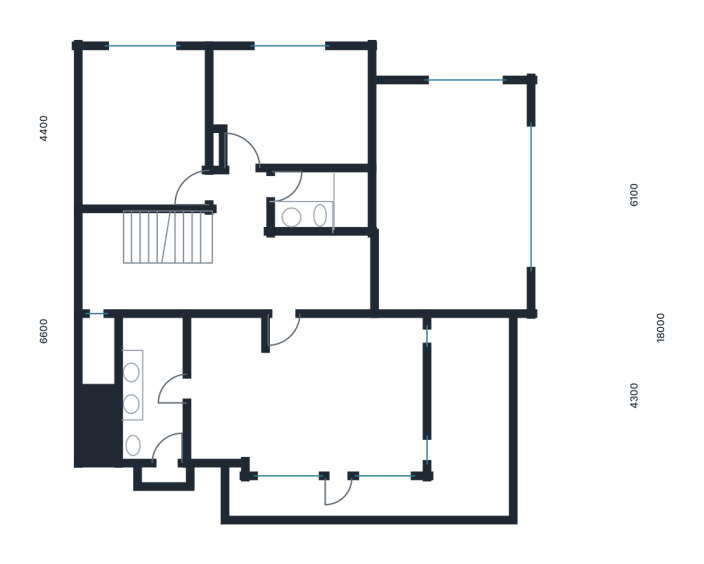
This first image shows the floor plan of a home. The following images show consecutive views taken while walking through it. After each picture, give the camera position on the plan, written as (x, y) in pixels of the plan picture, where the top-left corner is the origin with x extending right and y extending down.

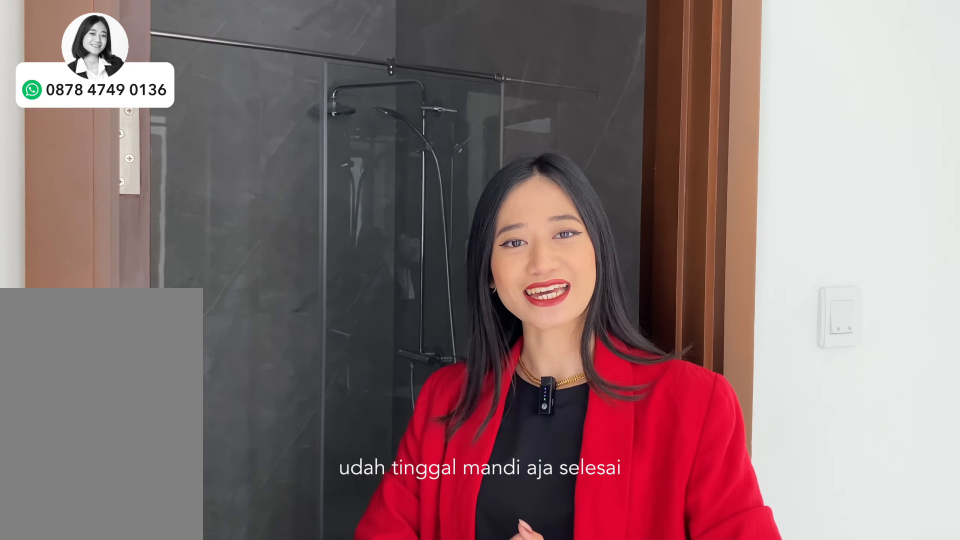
(334, 206)
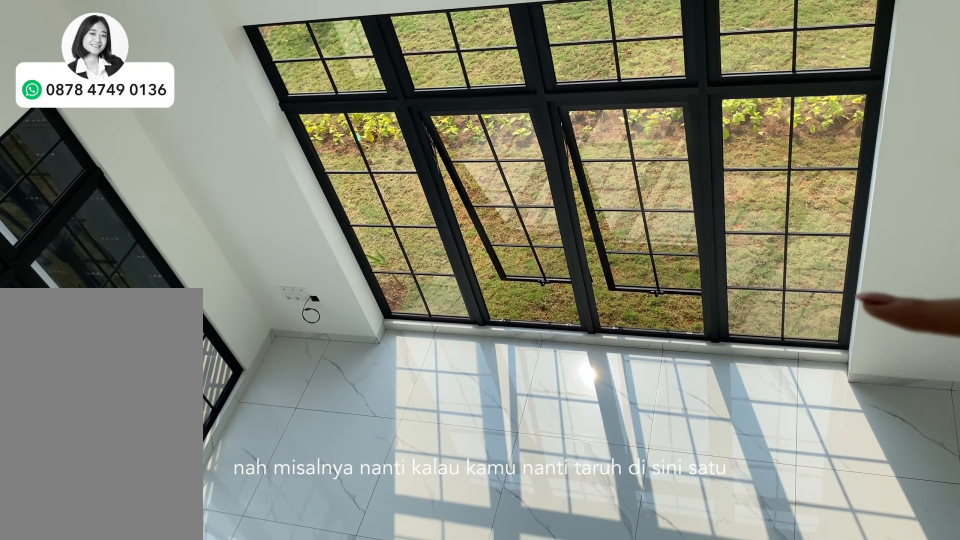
(338, 271)
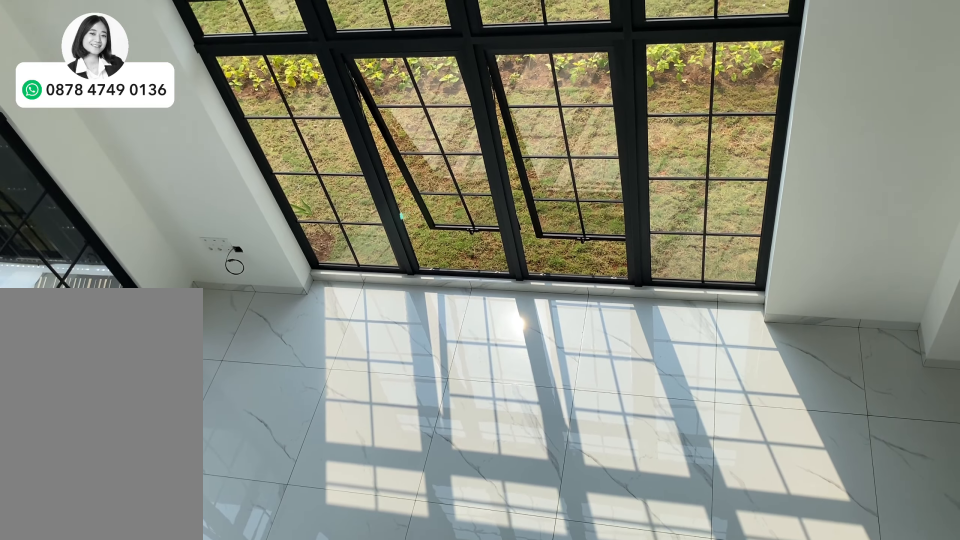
(338, 271)
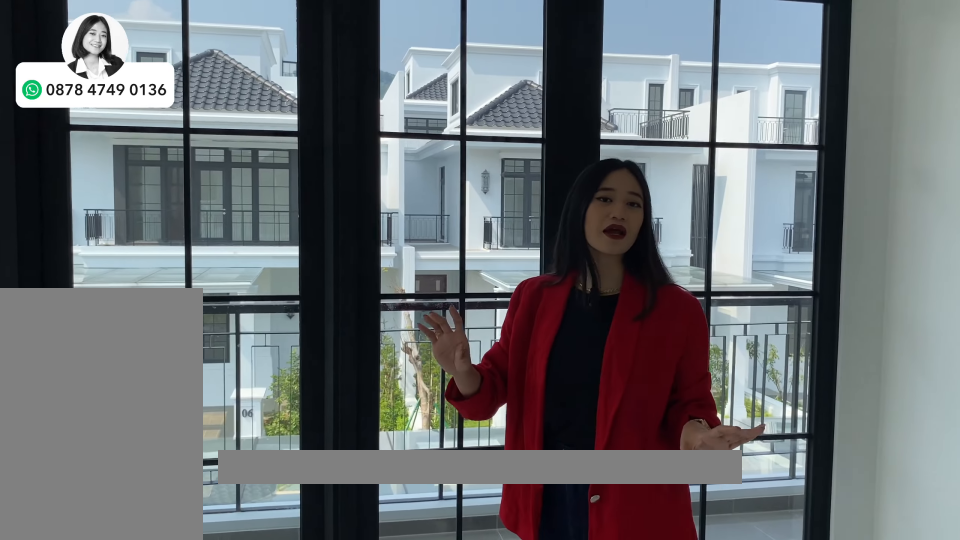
(223, 350)
